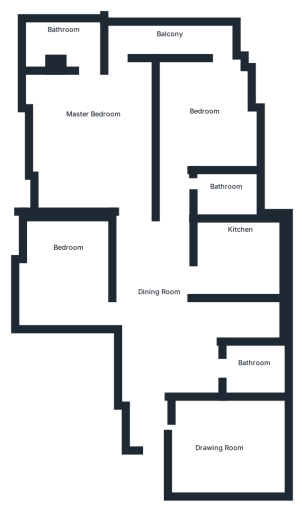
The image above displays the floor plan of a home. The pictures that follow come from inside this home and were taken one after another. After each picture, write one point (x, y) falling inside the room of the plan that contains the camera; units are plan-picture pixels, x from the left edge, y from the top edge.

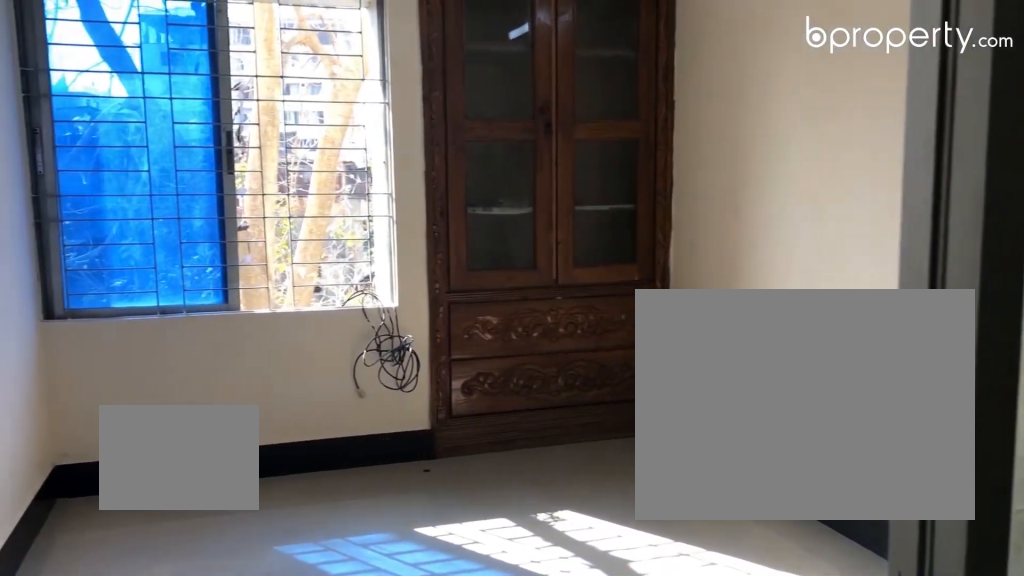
(220, 444)
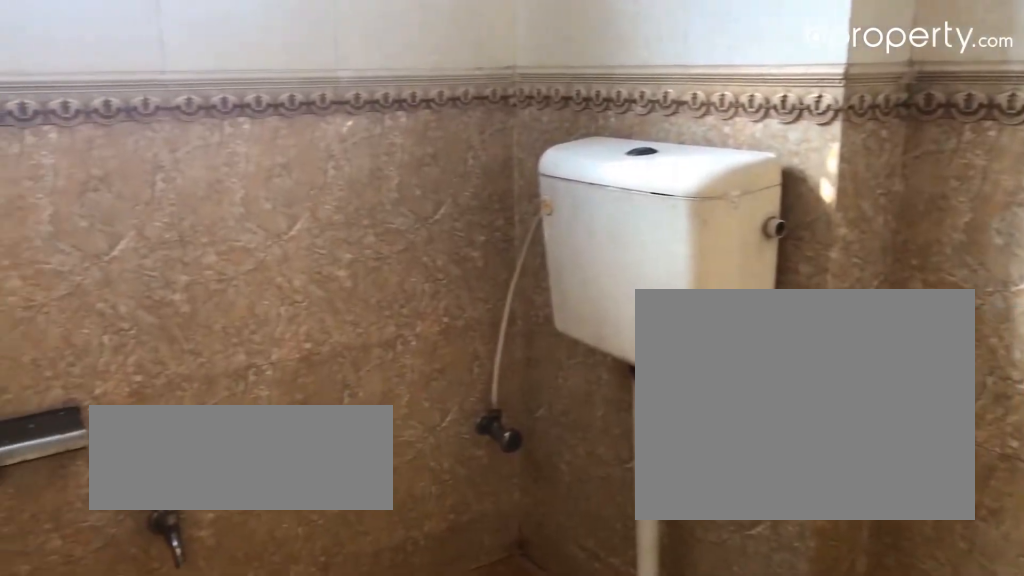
(257, 372)
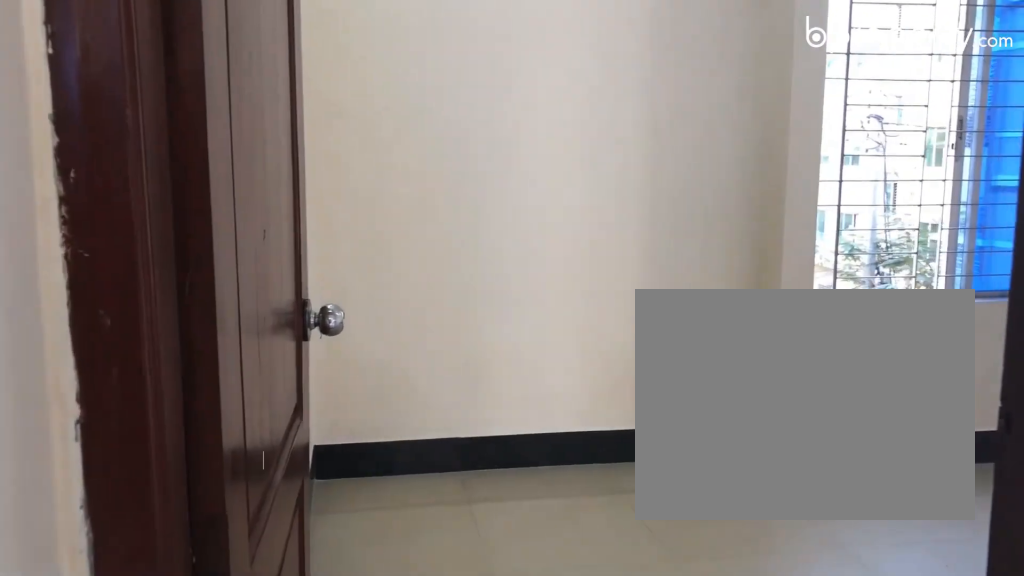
(140, 307)
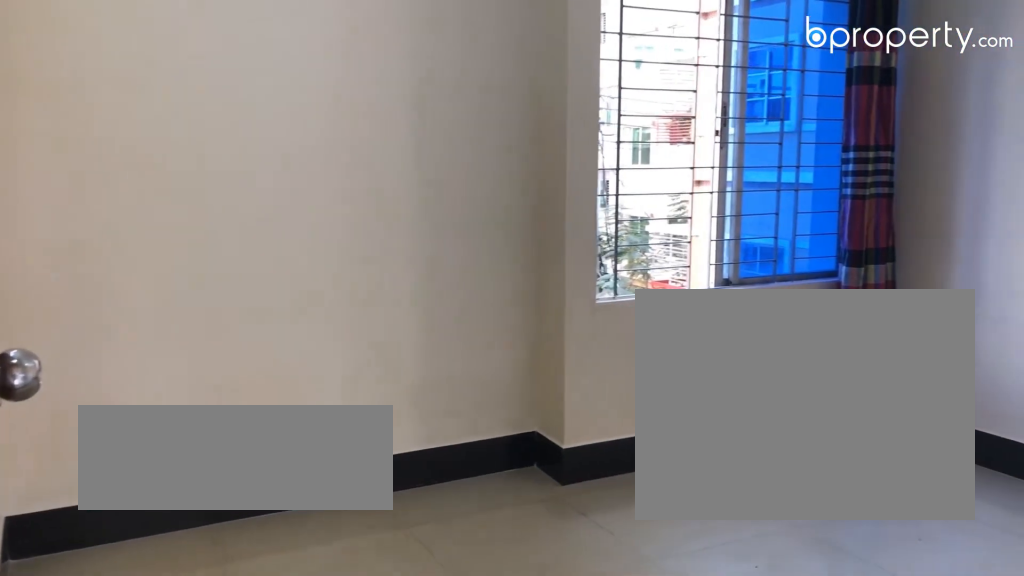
(68, 270)
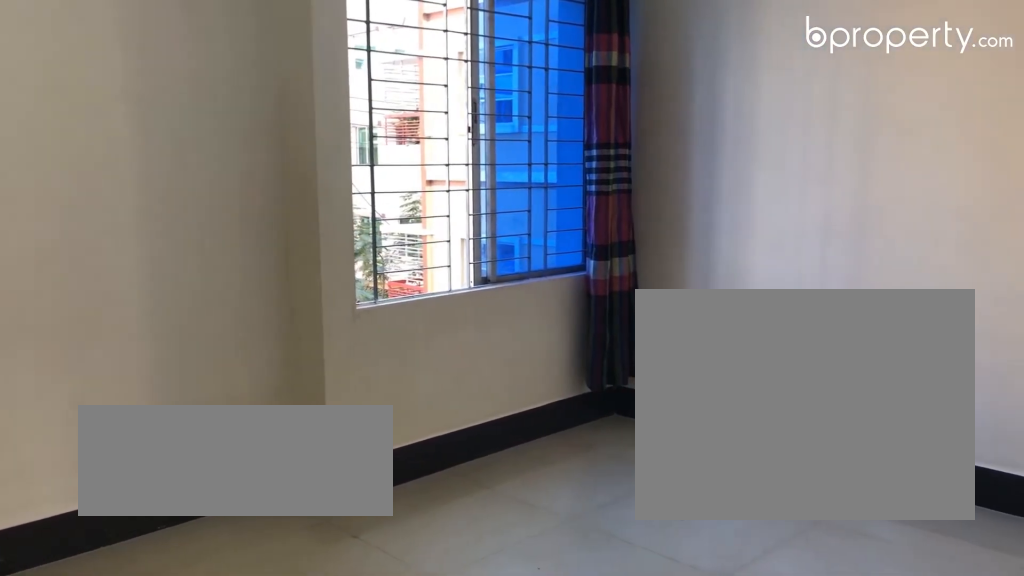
(68, 270)
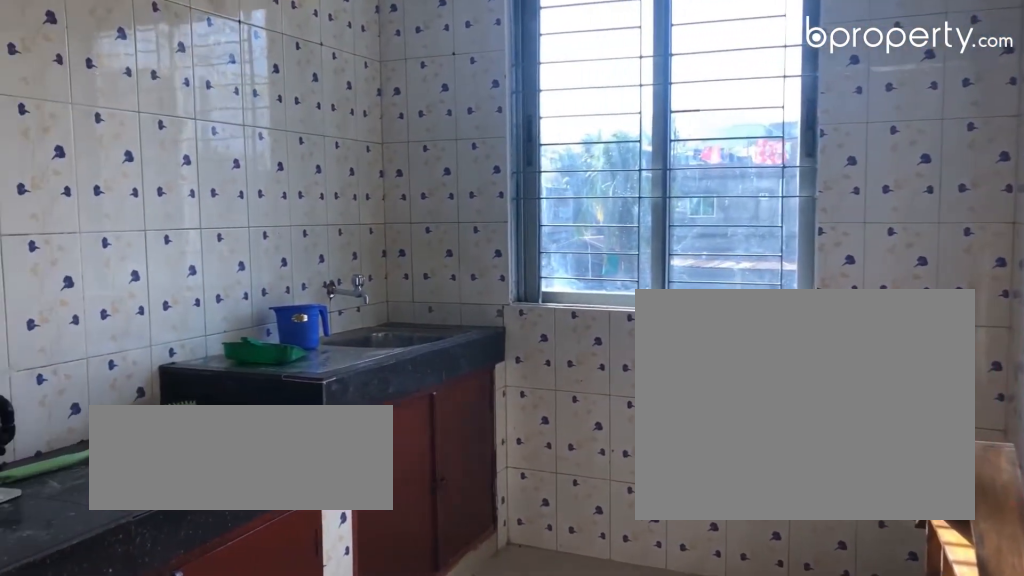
(245, 258)
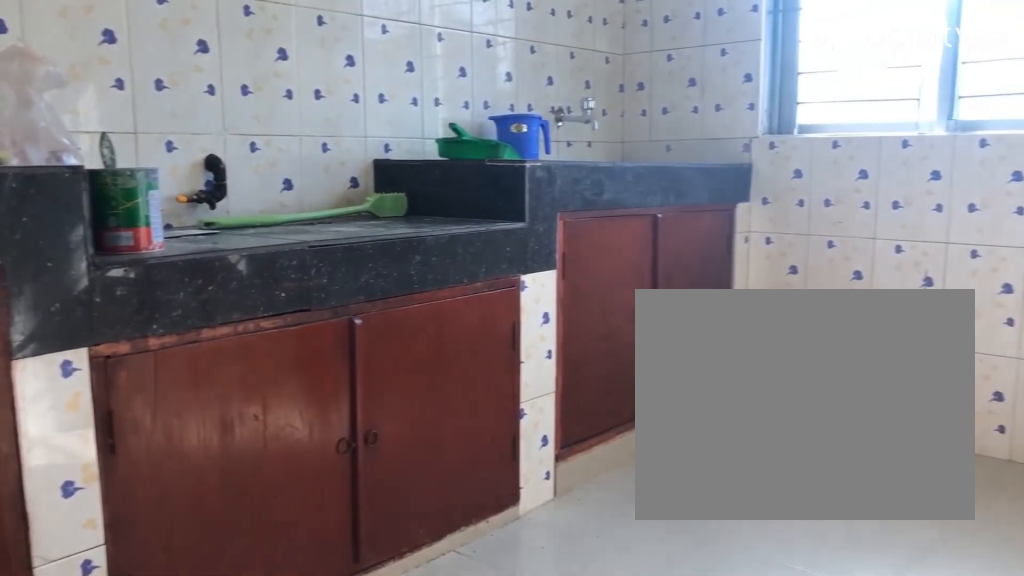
(245, 258)
